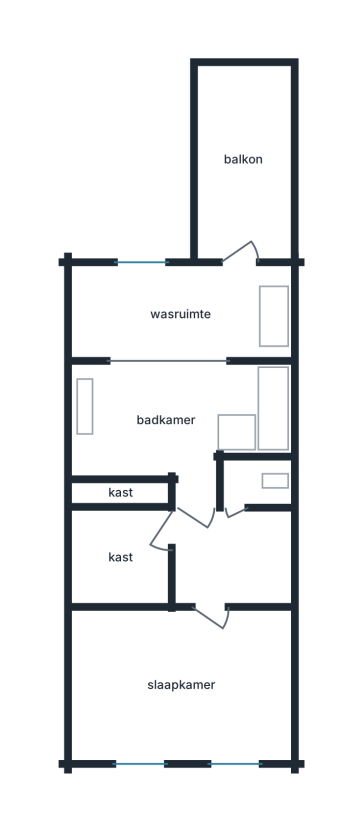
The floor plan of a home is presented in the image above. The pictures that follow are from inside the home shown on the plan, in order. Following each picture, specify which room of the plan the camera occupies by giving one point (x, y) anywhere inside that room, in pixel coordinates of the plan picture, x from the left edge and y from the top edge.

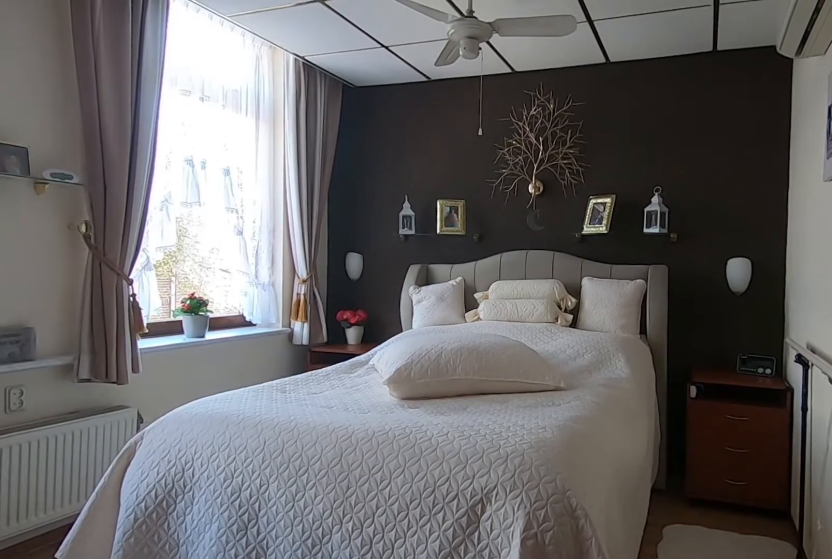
(179, 688)
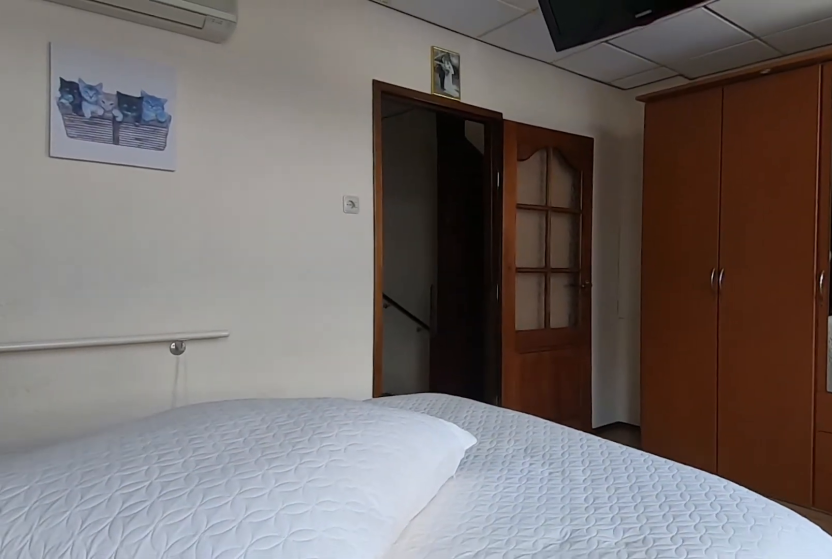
(179, 688)
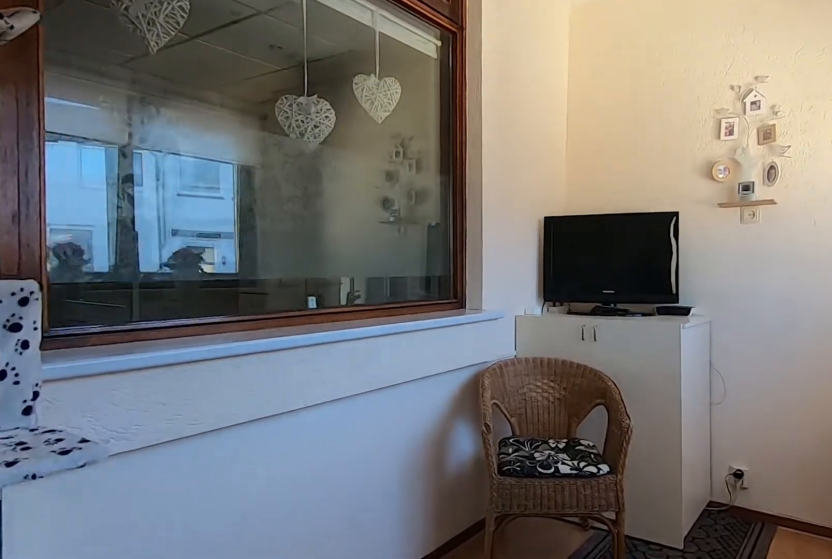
(156, 312)
